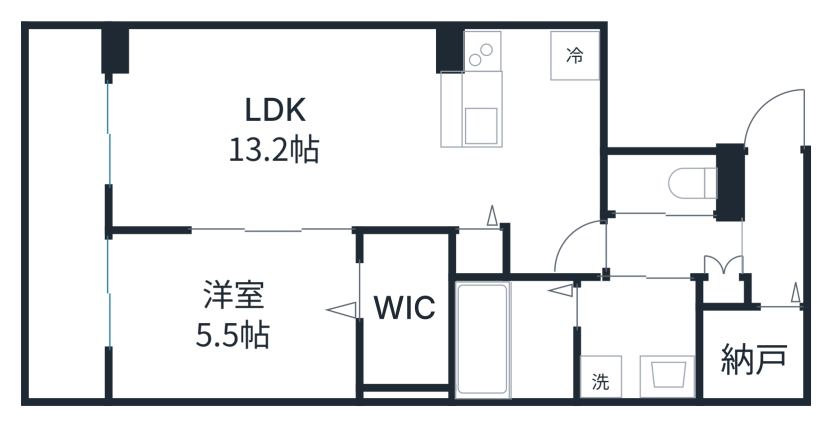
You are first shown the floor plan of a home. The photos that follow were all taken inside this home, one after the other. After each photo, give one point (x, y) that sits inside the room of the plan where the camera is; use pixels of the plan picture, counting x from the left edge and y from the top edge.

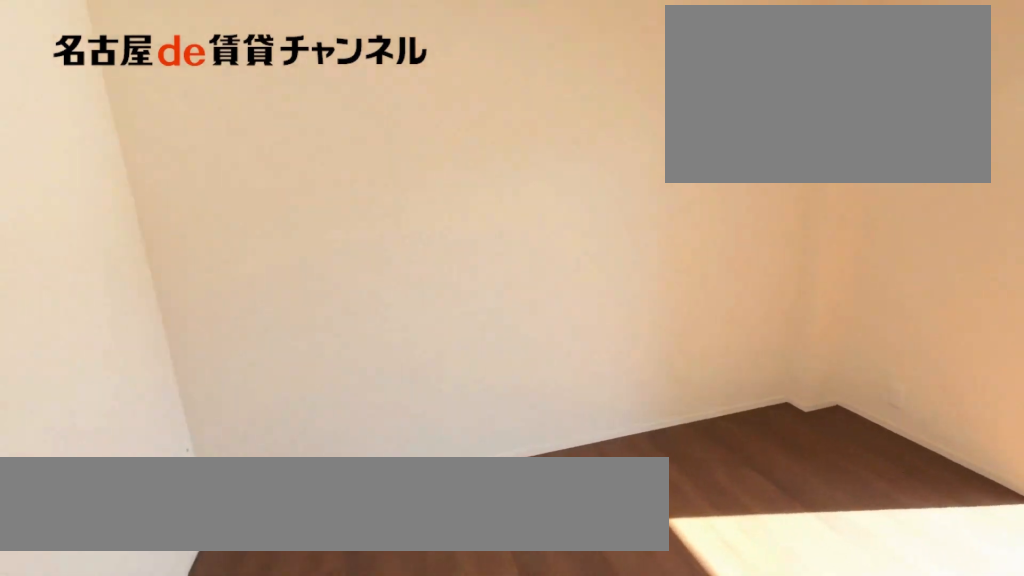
(229, 313)
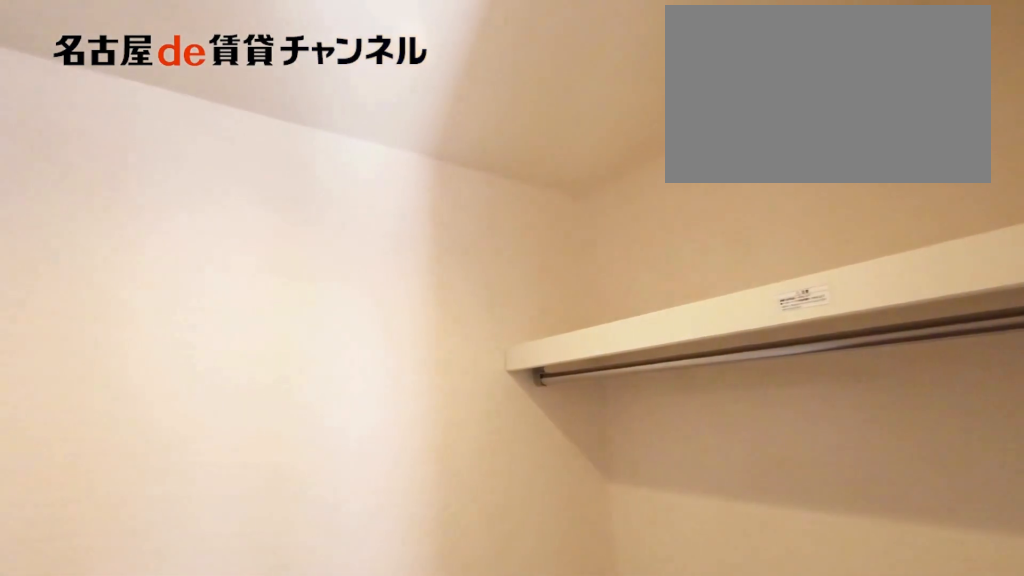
(401, 312)
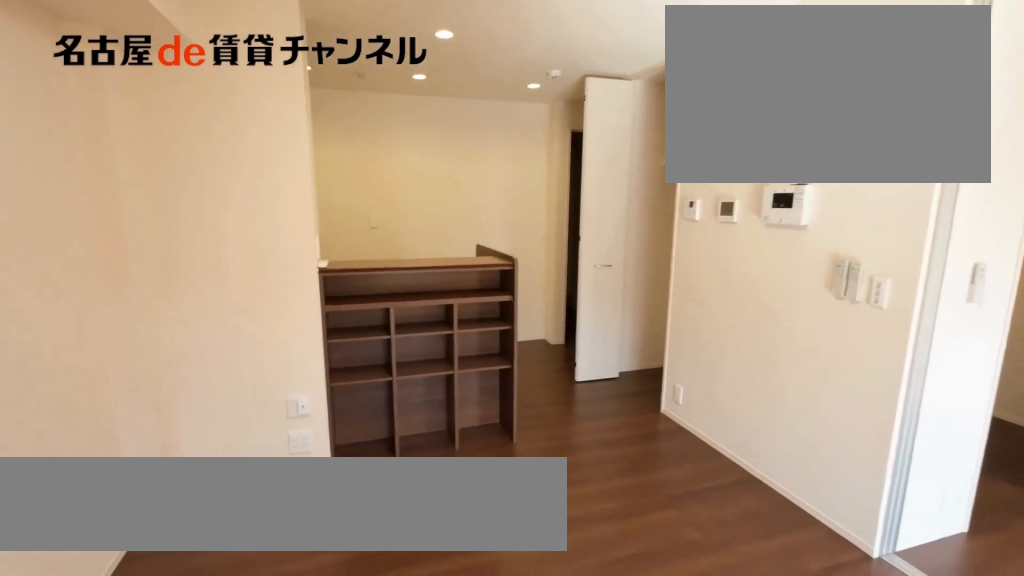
(315, 138)
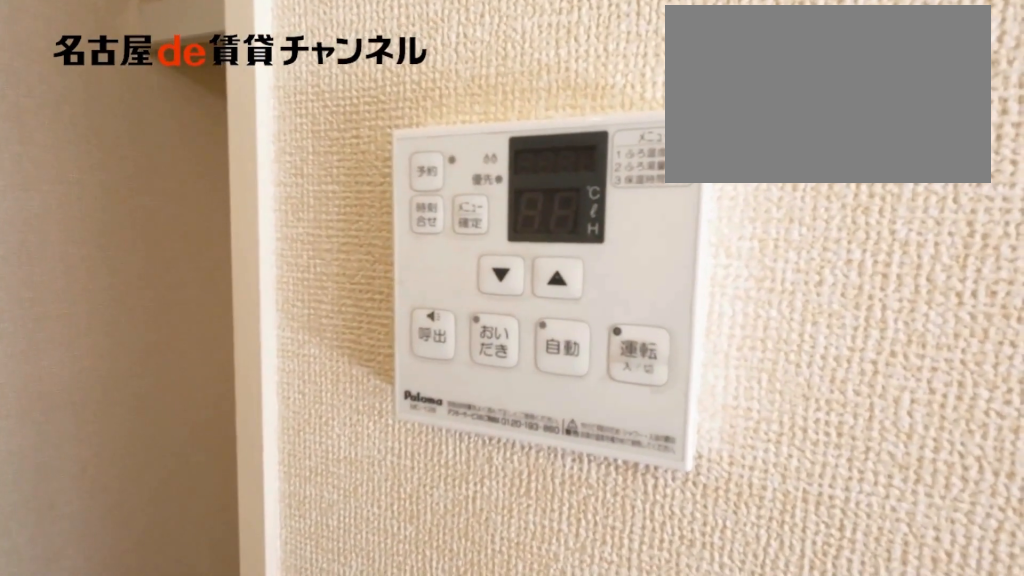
(315, 138)
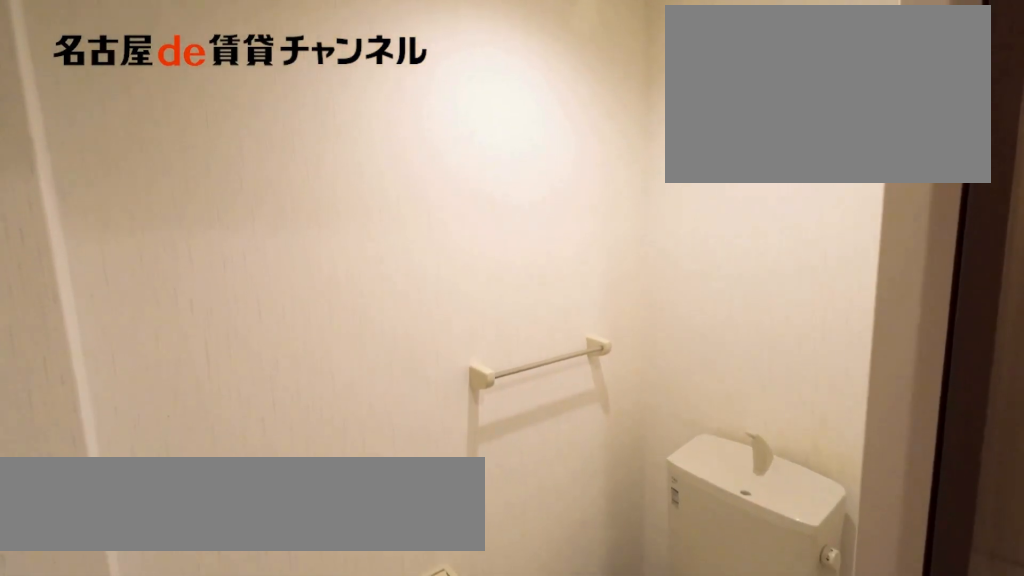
(669, 183)
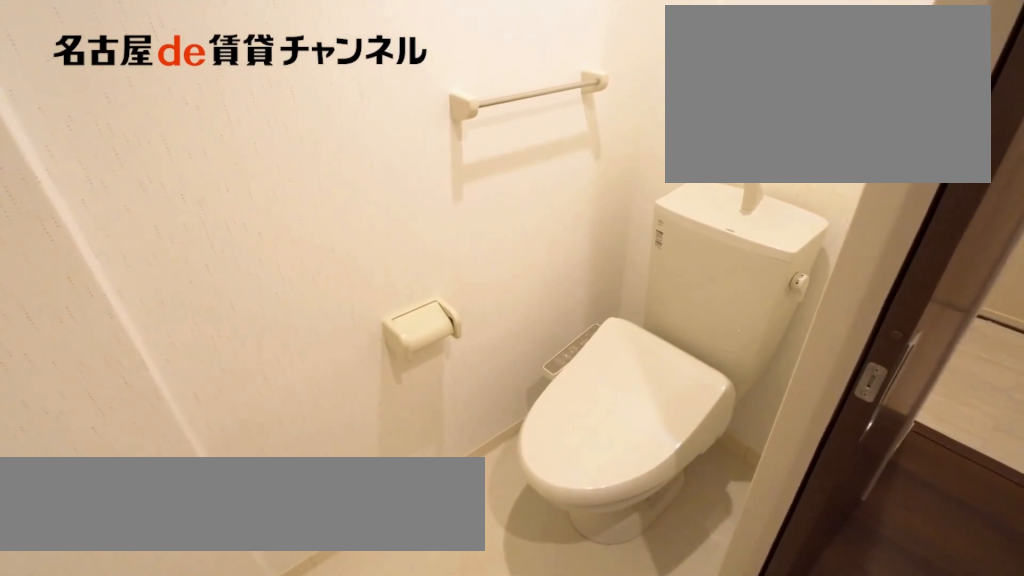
(669, 183)
